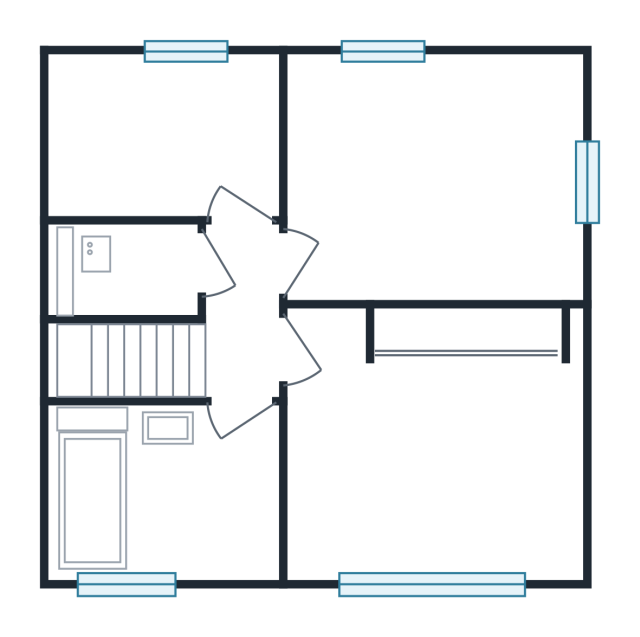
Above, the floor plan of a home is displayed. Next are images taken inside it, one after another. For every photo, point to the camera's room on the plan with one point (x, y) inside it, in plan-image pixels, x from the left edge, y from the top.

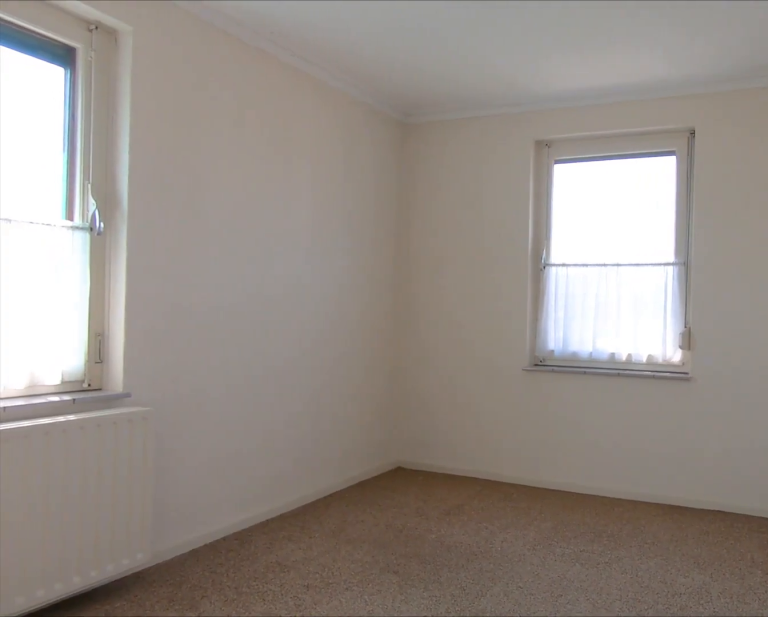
(430, 182)
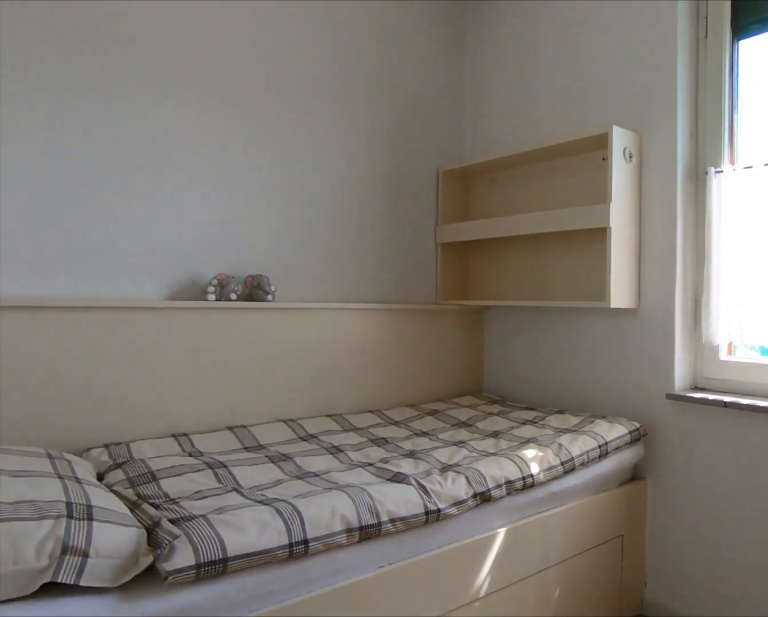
(172, 141)
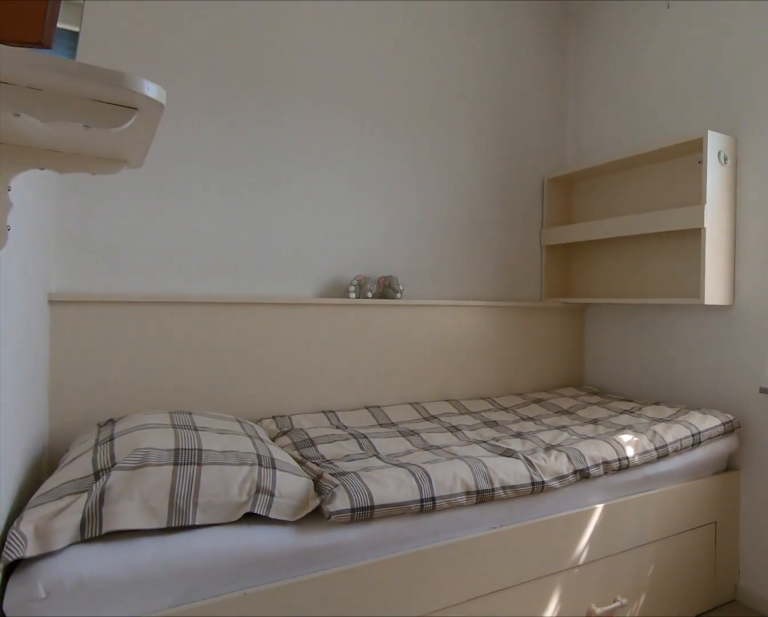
(172, 141)
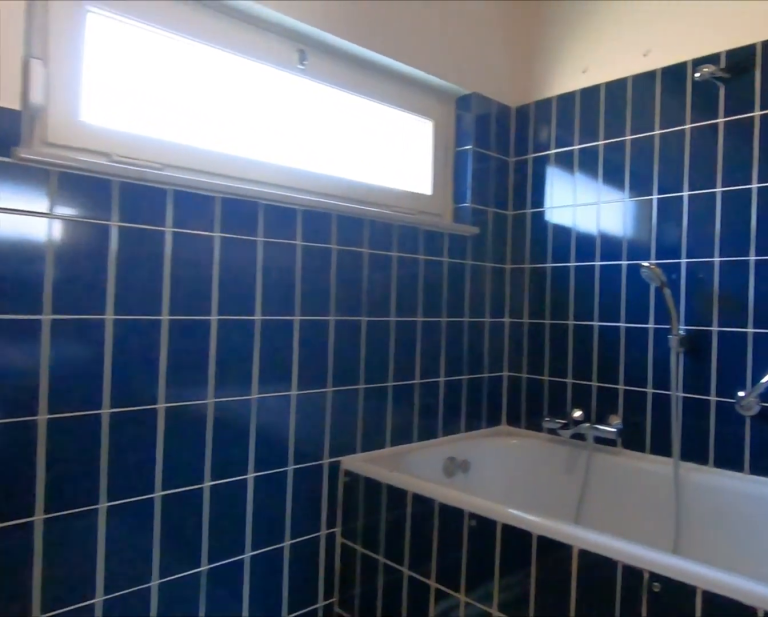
(205, 494)
